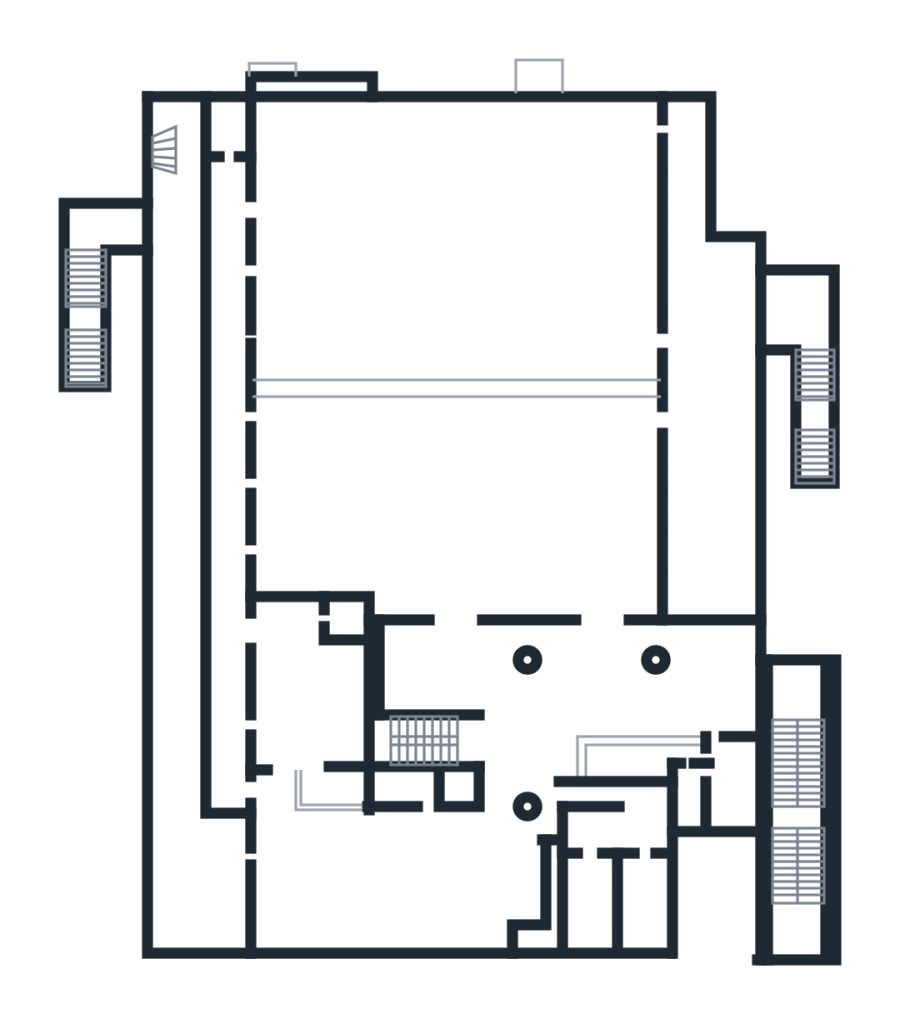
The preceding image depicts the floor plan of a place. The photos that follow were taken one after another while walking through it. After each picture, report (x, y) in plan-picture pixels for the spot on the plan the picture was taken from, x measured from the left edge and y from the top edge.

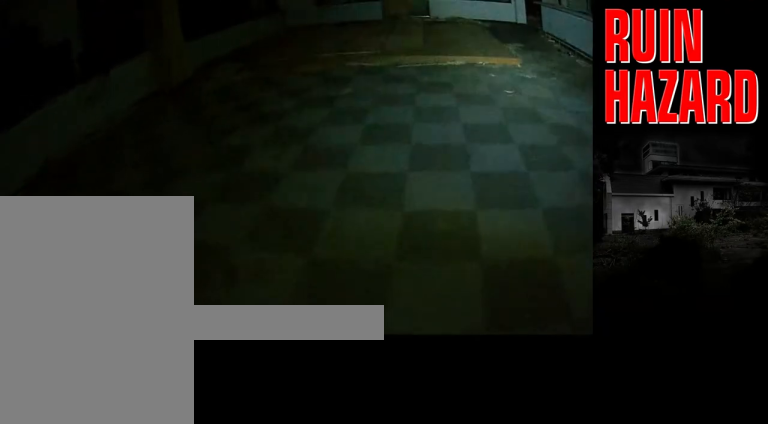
(410, 888)
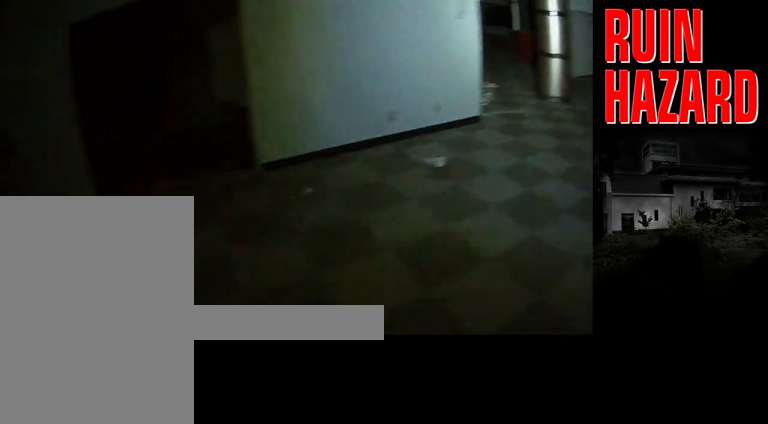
(405, 893)
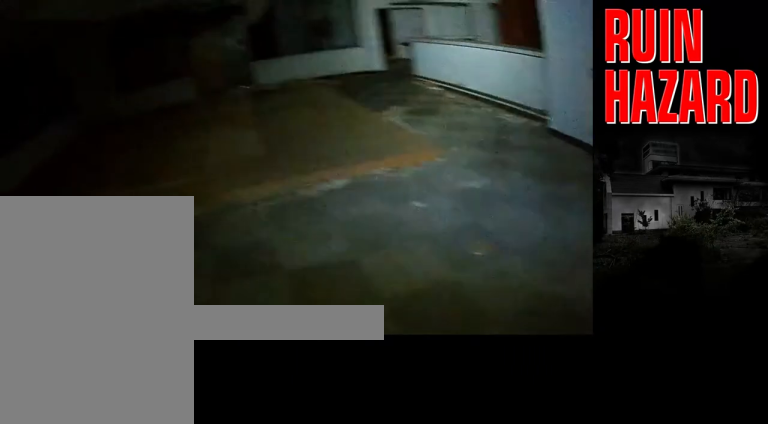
(405, 892)
